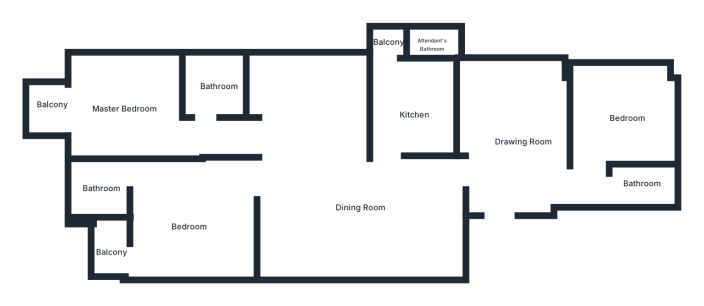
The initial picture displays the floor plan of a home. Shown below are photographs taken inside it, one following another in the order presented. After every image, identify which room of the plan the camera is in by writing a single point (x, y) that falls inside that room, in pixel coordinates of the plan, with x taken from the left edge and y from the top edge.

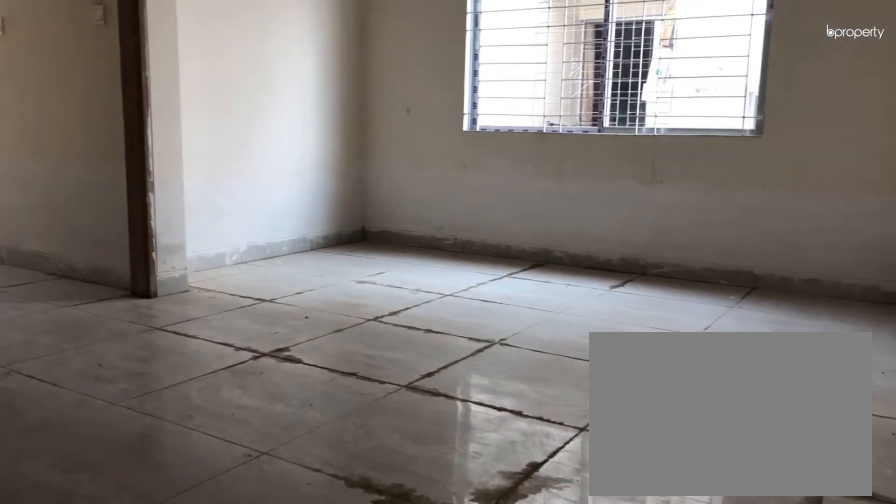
(364, 210)
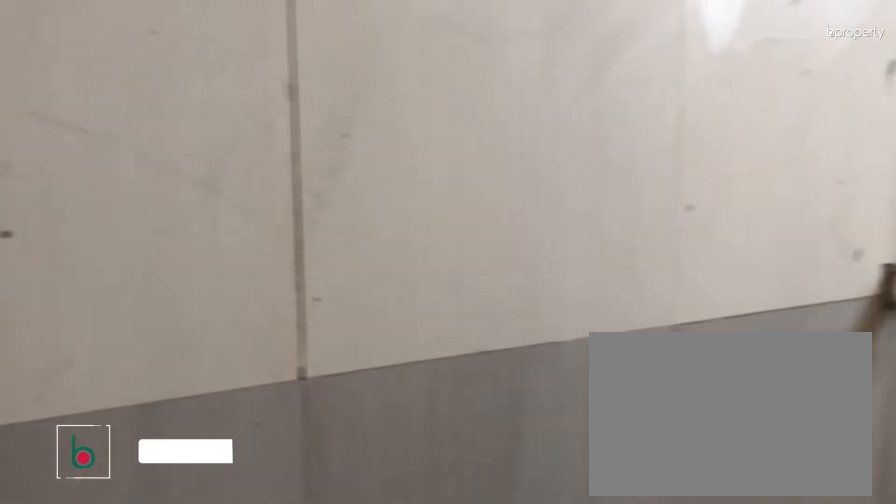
(642, 183)
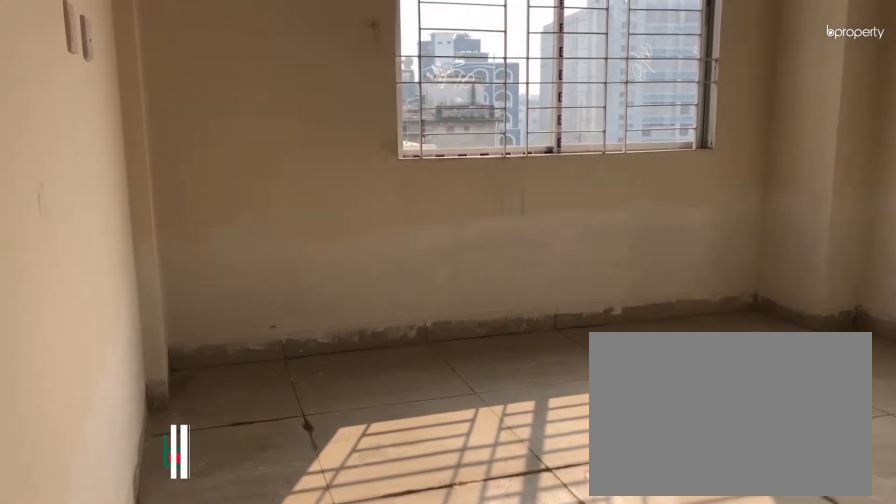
(629, 117)
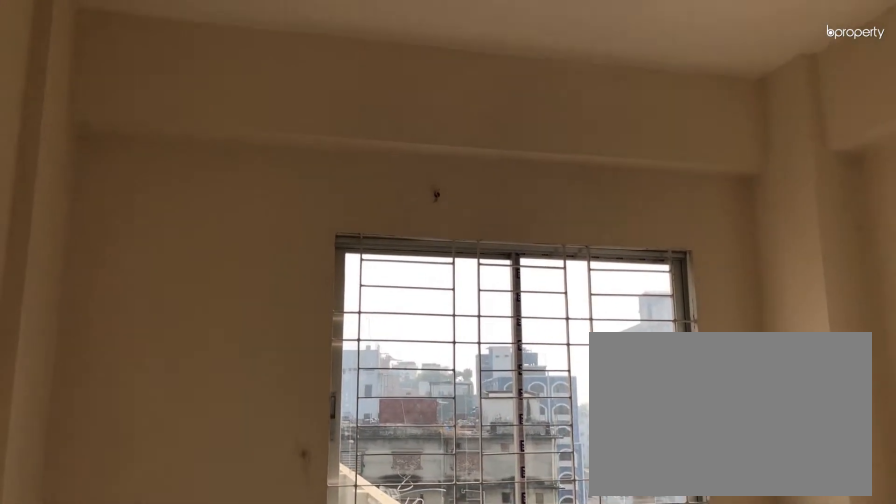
(629, 117)
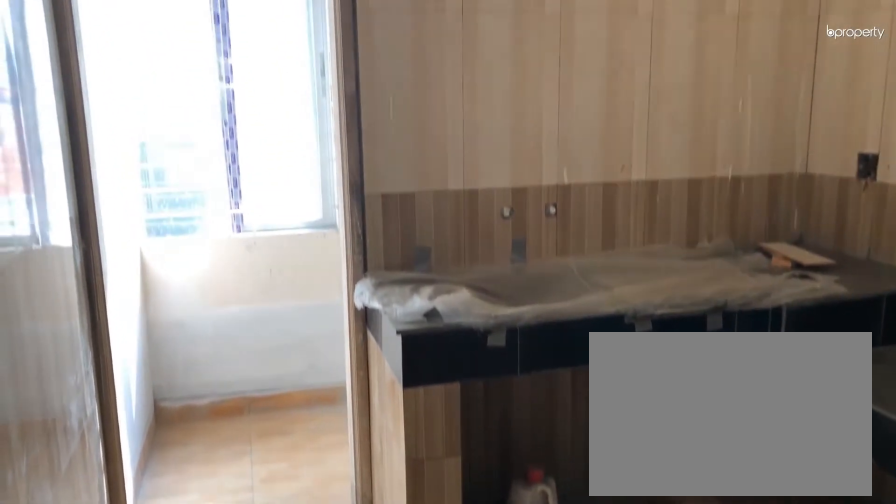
(416, 116)
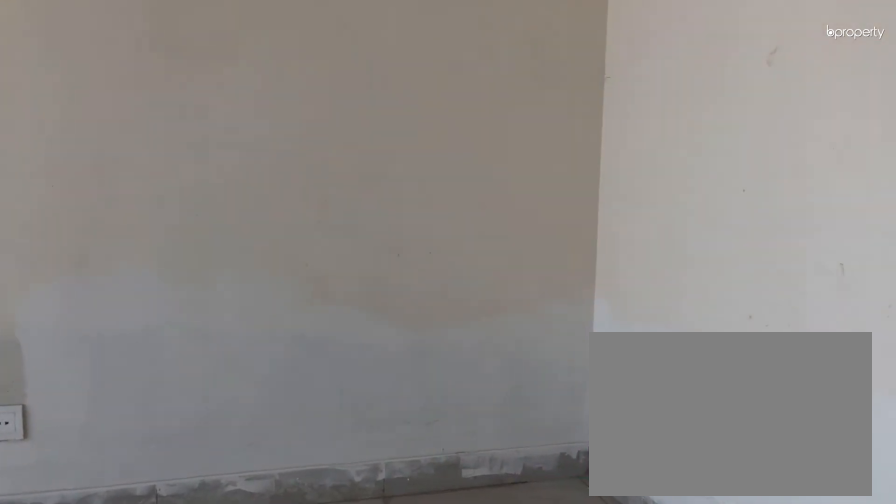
(121, 110)
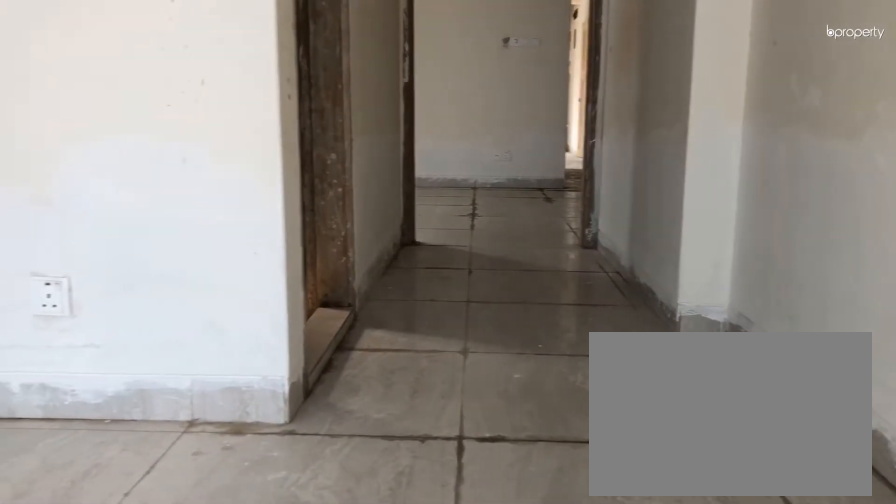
(121, 110)
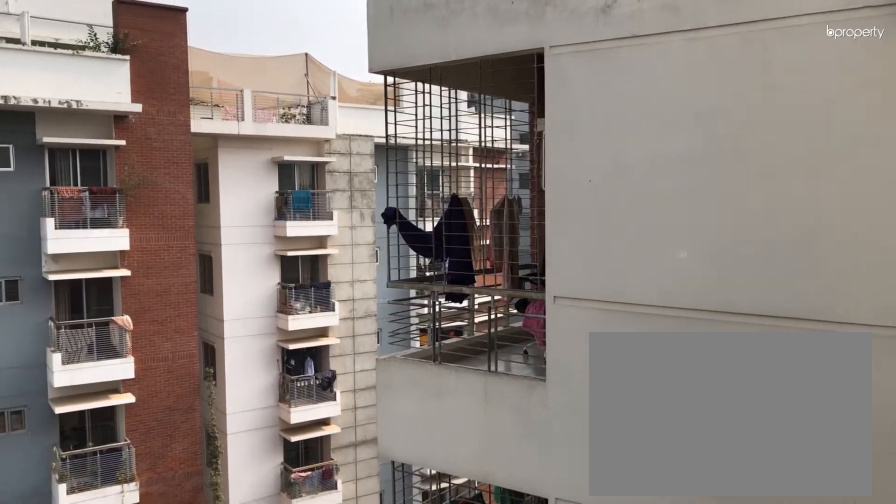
(53, 106)
